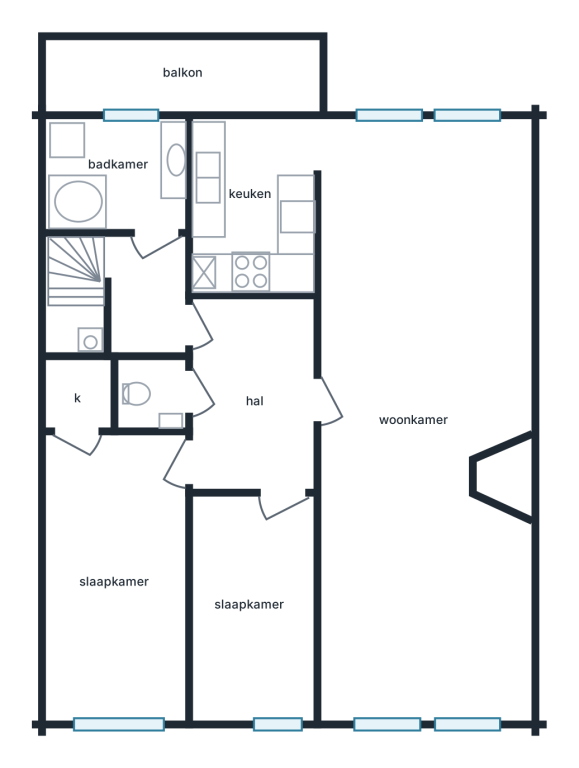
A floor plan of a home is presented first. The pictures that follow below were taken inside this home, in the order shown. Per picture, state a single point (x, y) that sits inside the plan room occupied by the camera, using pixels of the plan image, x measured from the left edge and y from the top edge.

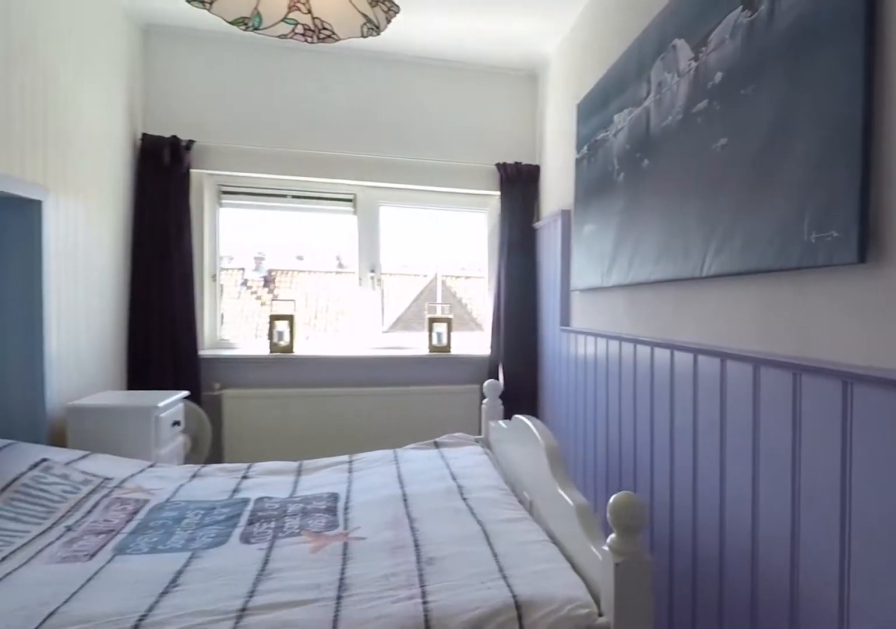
(117, 575)
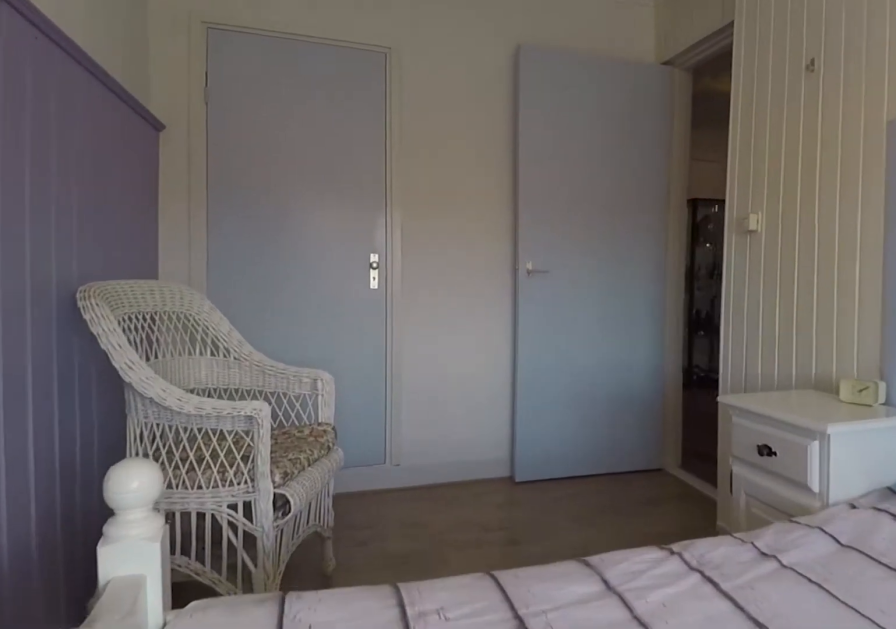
(117, 575)
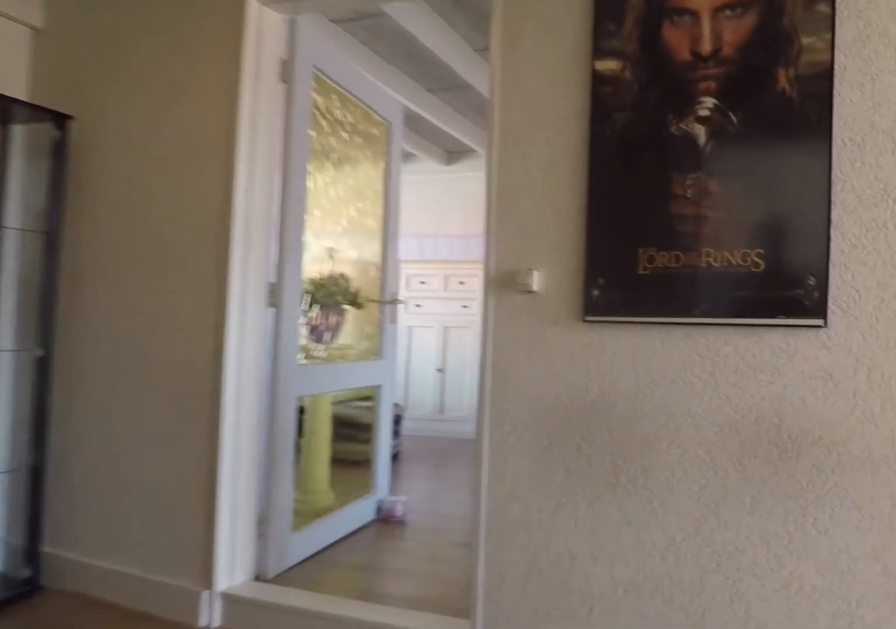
(253, 395)
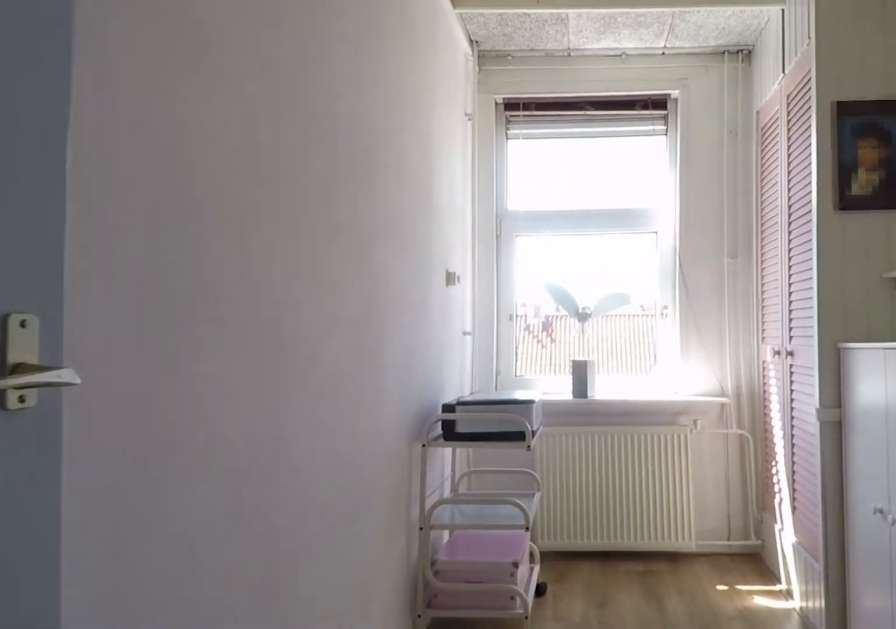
(253, 607)
